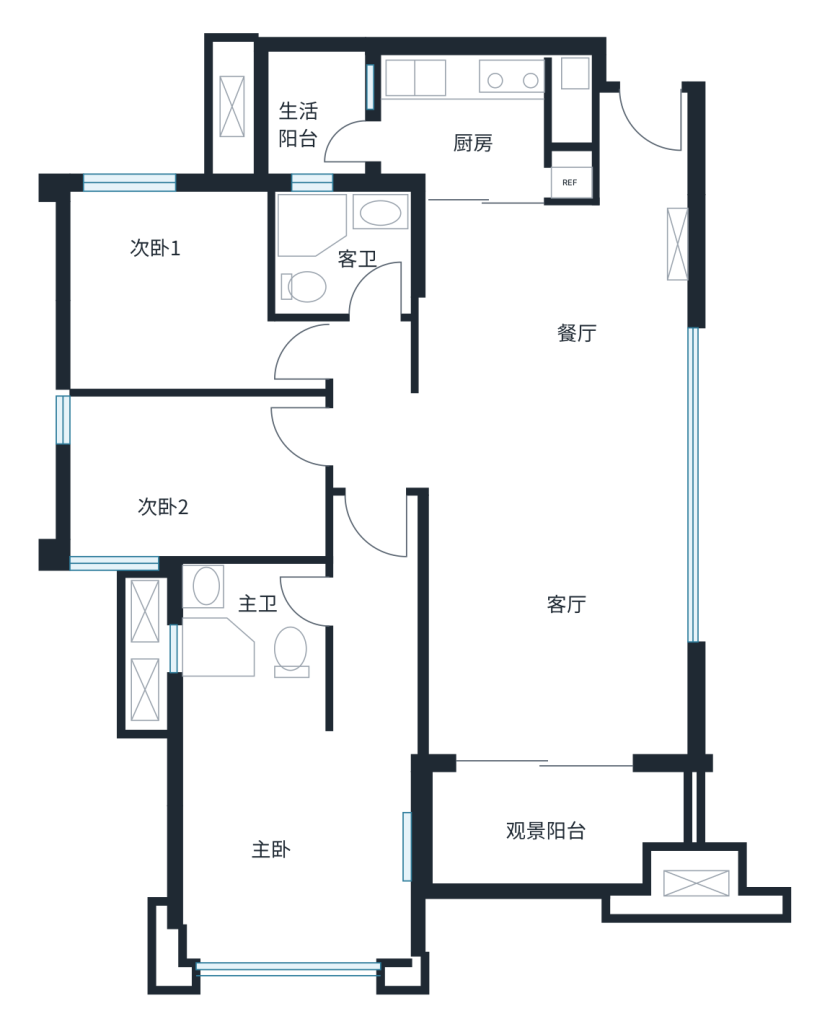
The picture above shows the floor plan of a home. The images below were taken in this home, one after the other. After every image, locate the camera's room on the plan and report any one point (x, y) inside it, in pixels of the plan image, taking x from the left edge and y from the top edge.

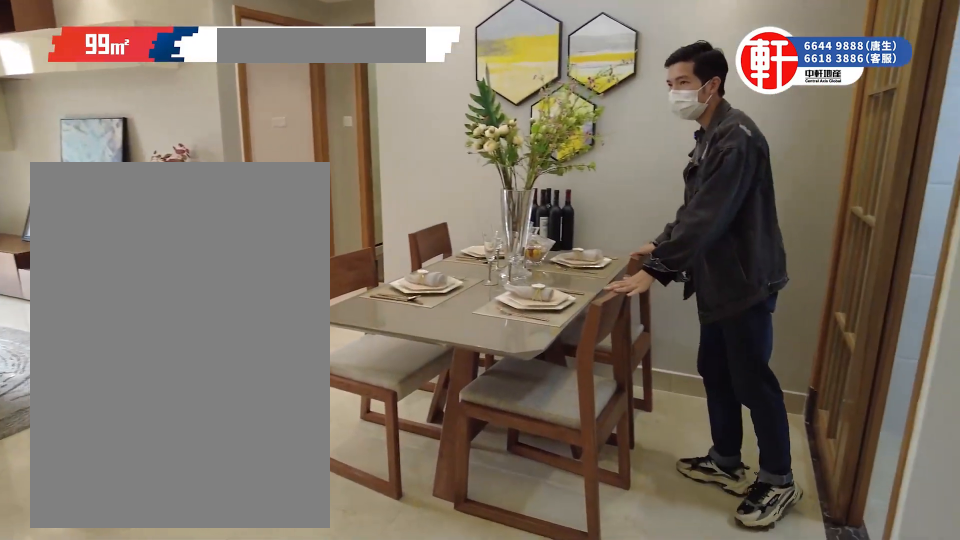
(555, 293)
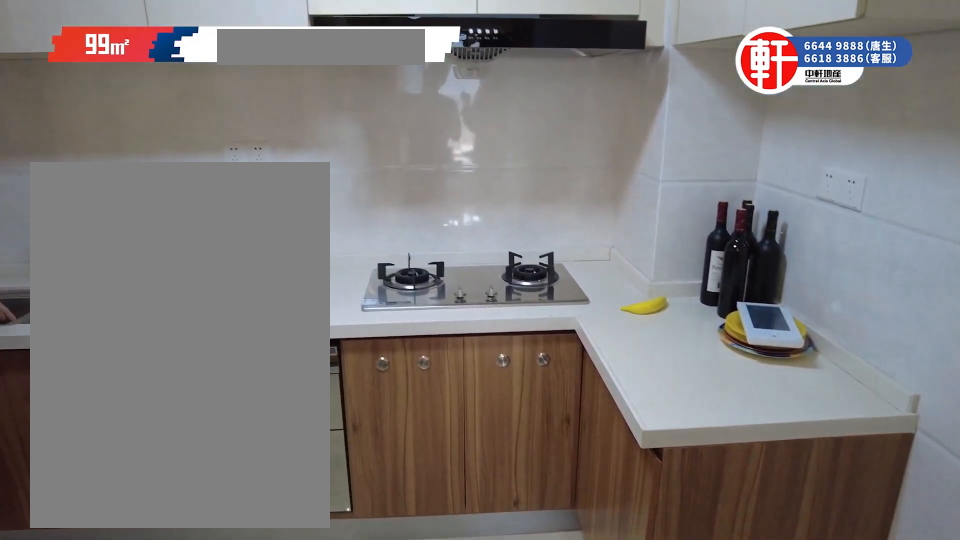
(475, 140)
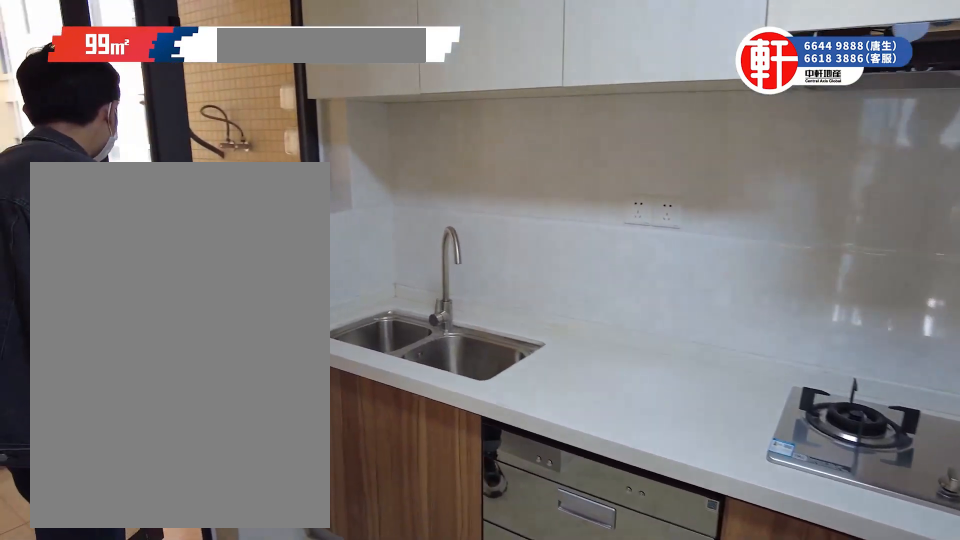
(475, 140)
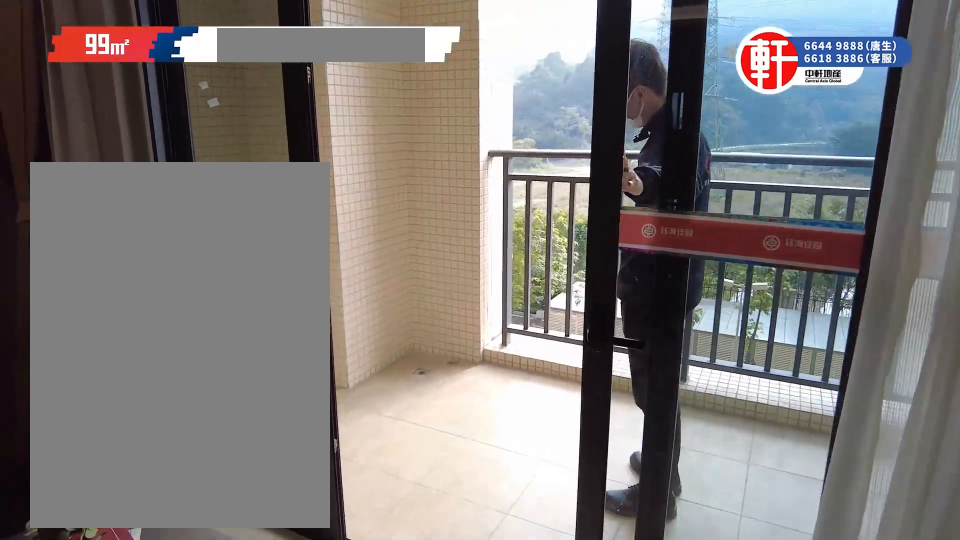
(543, 832)
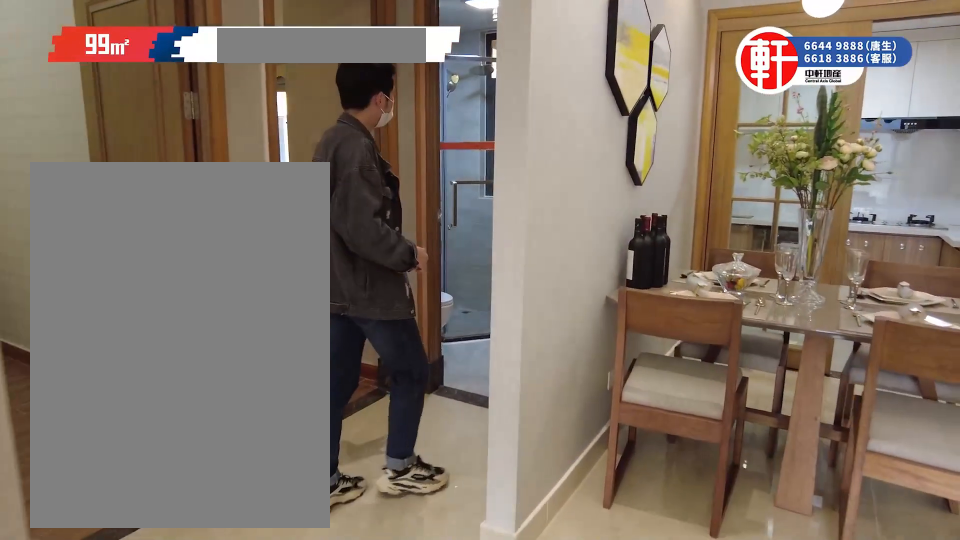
(560, 511)
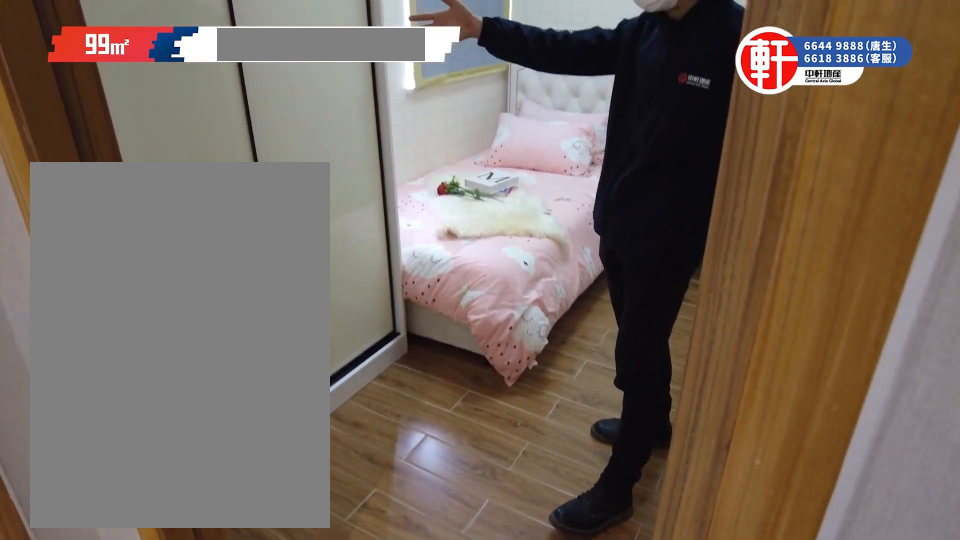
(195, 495)
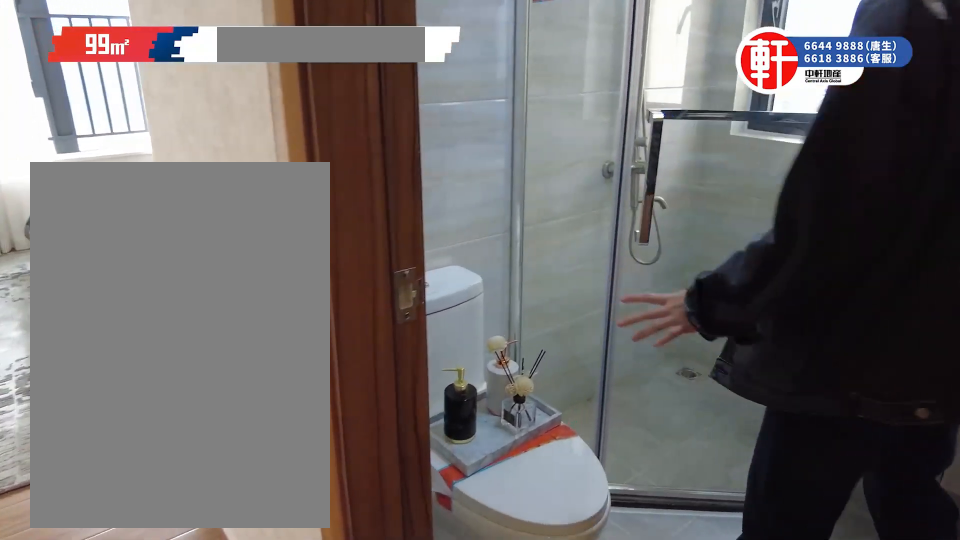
(295, 786)
